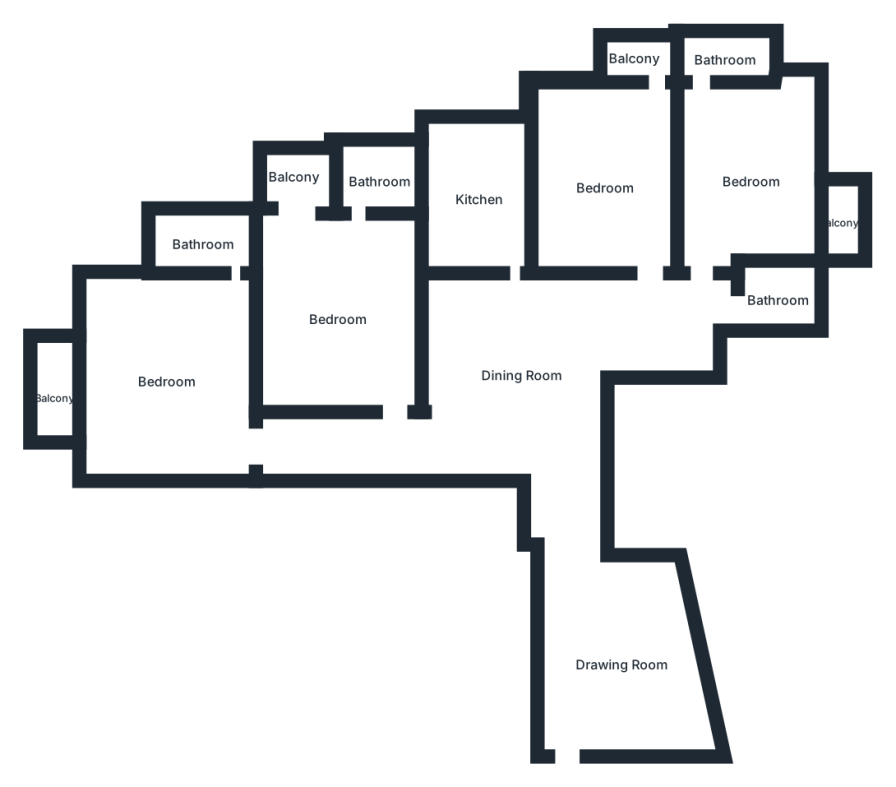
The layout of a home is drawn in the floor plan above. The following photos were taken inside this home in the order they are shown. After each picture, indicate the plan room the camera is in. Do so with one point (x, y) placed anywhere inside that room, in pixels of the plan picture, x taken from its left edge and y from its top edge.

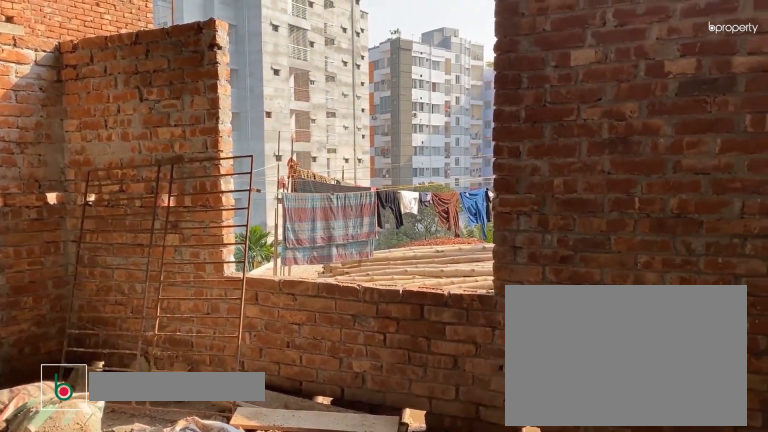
(623, 664)
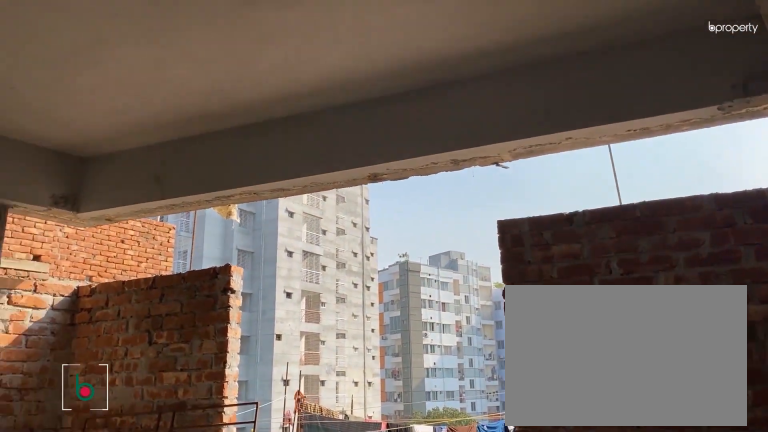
(623, 664)
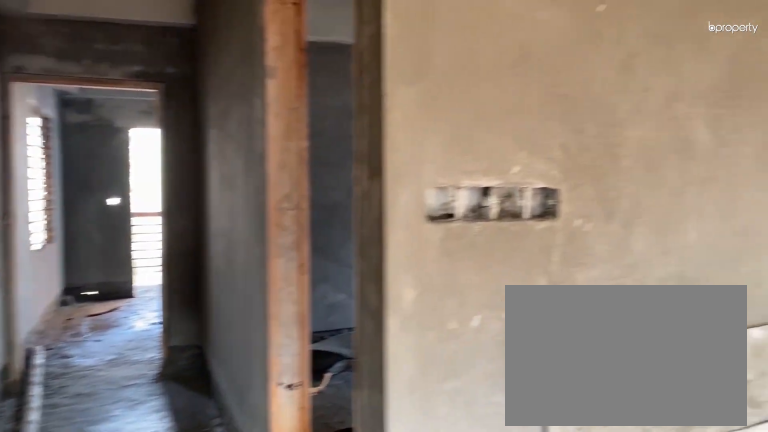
(520, 372)
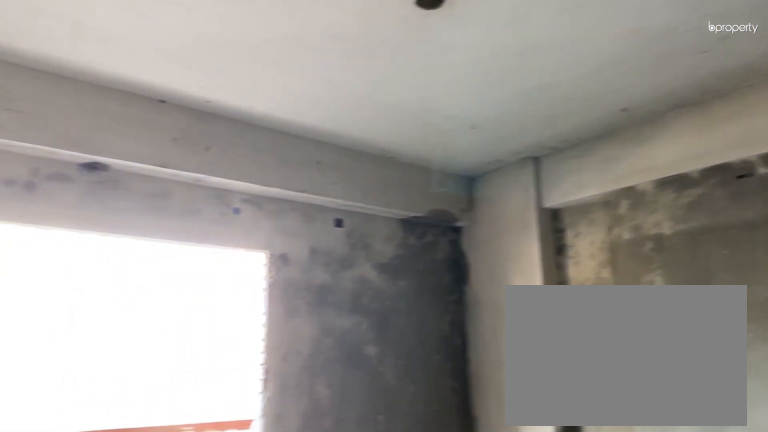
(166, 382)
